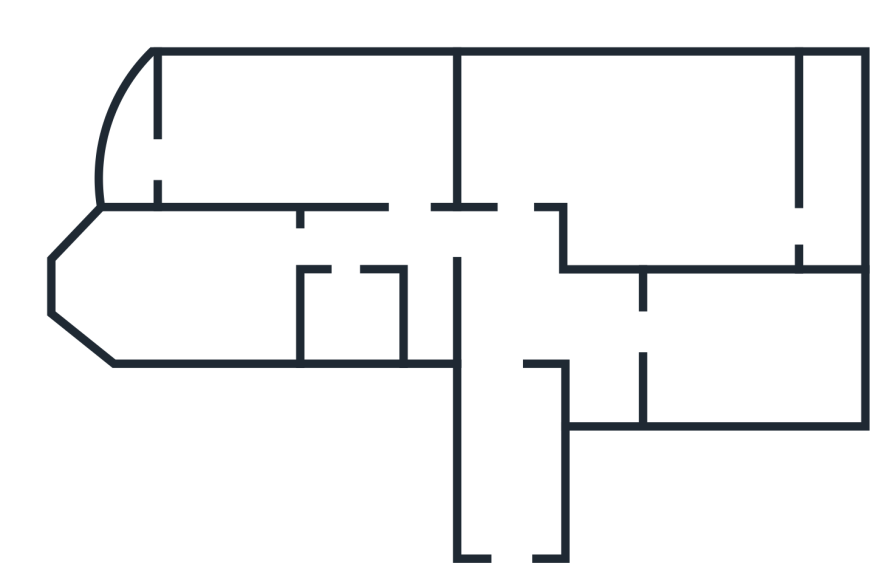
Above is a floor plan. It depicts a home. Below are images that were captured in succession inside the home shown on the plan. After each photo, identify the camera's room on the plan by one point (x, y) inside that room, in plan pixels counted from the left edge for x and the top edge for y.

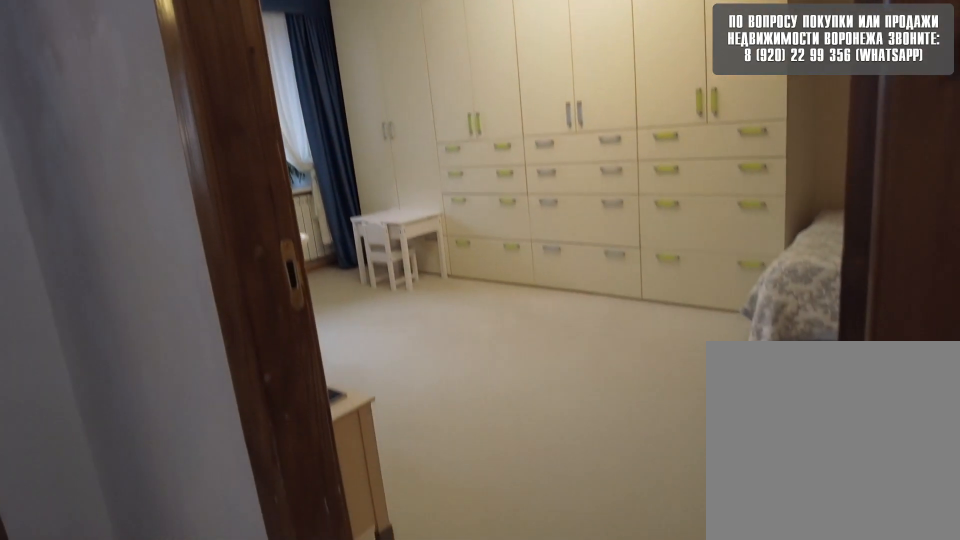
(407, 236)
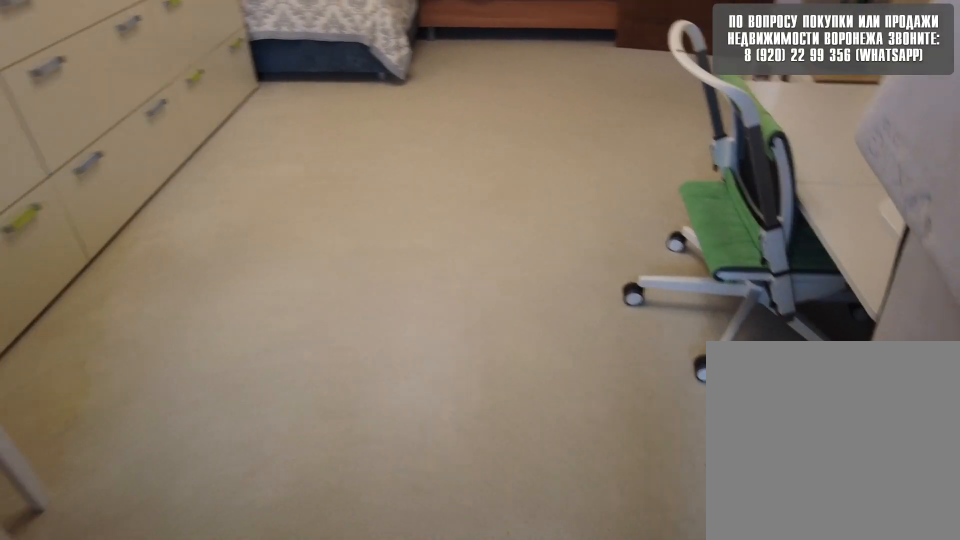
(368, 141)
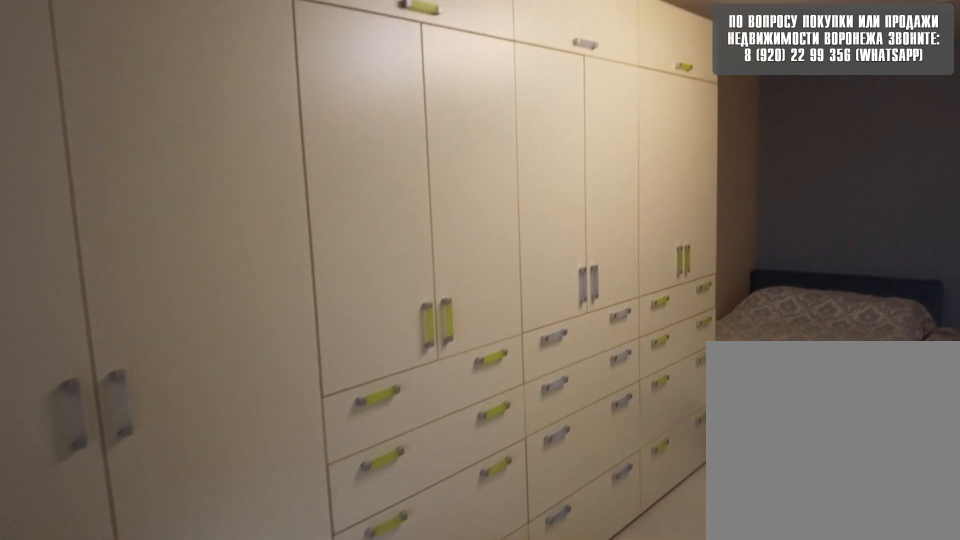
(368, 141)
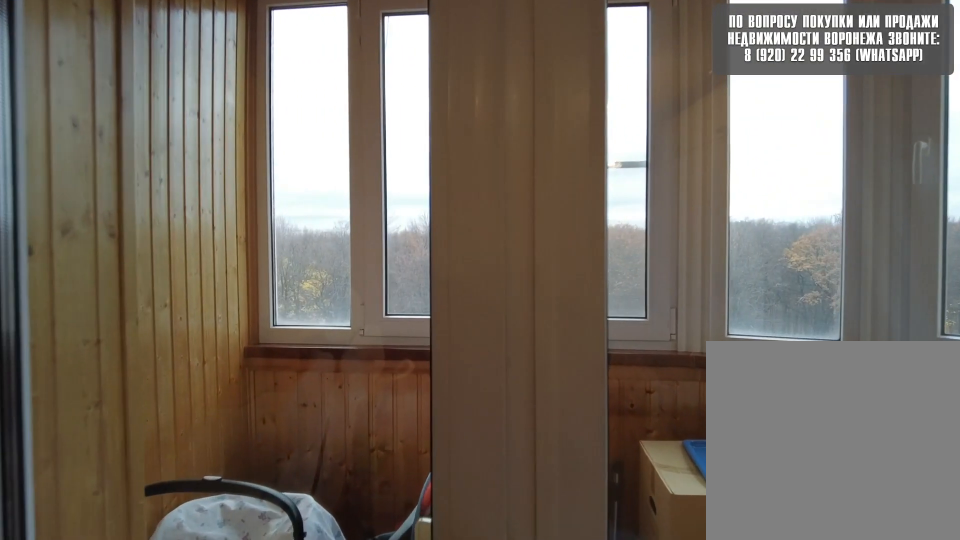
(218, 145)
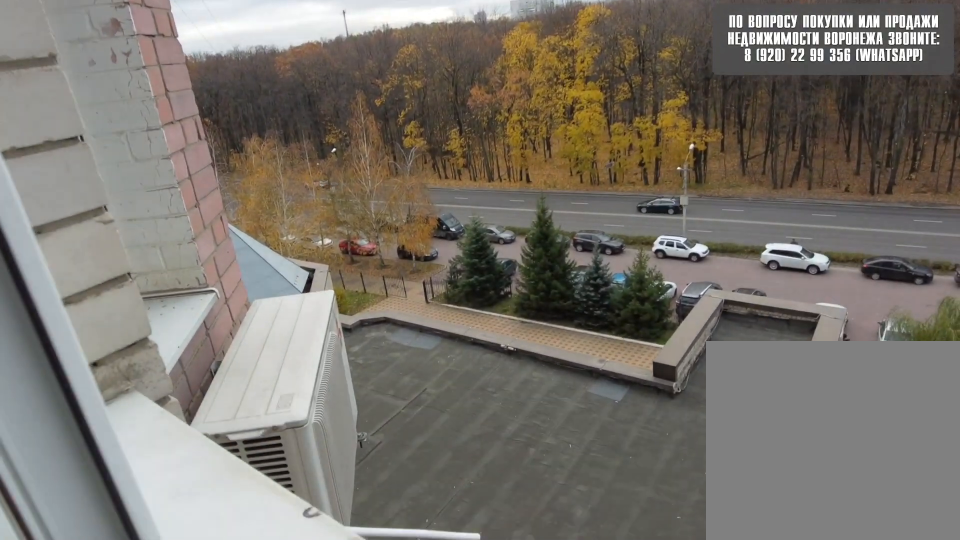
(139, 149)
